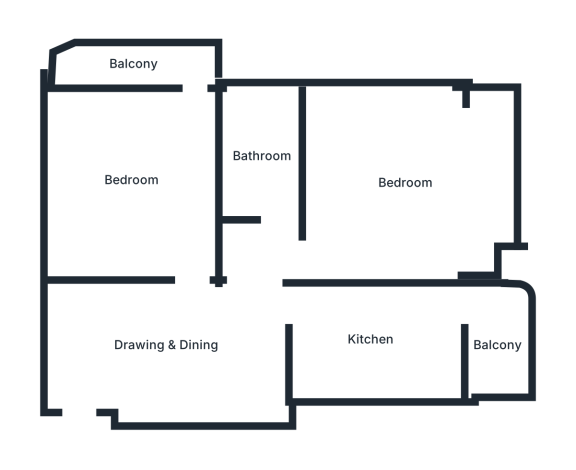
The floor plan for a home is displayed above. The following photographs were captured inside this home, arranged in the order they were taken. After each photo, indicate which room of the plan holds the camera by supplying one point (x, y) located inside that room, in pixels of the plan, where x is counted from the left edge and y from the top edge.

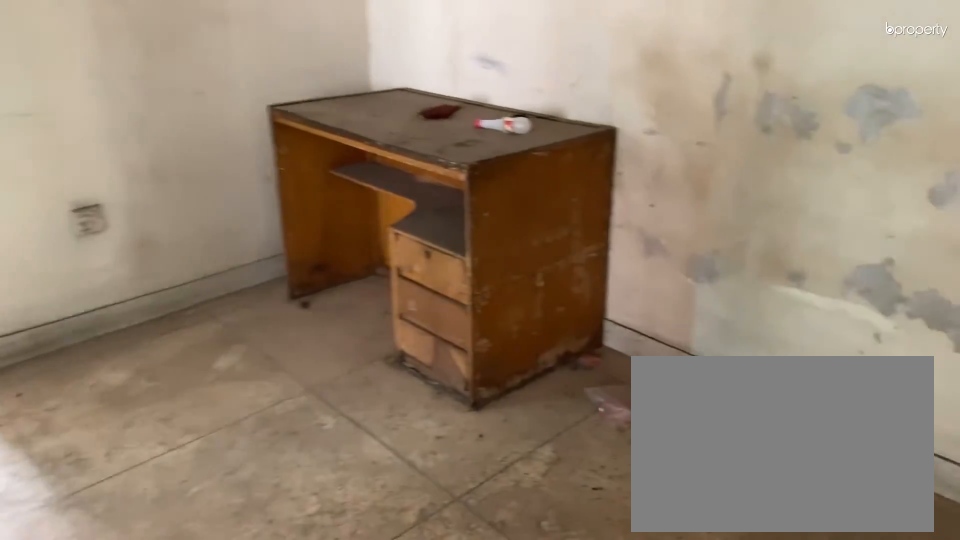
(170, 343)
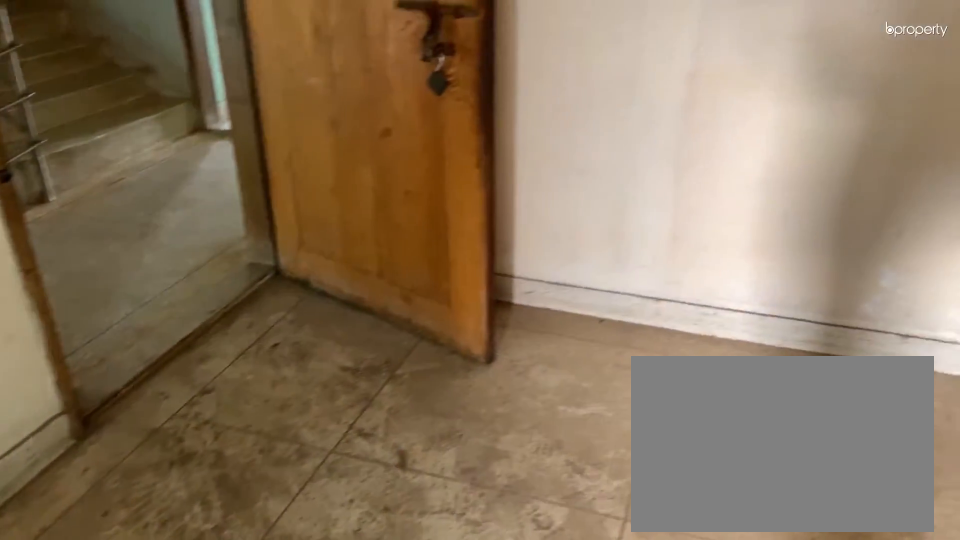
(170, 343)
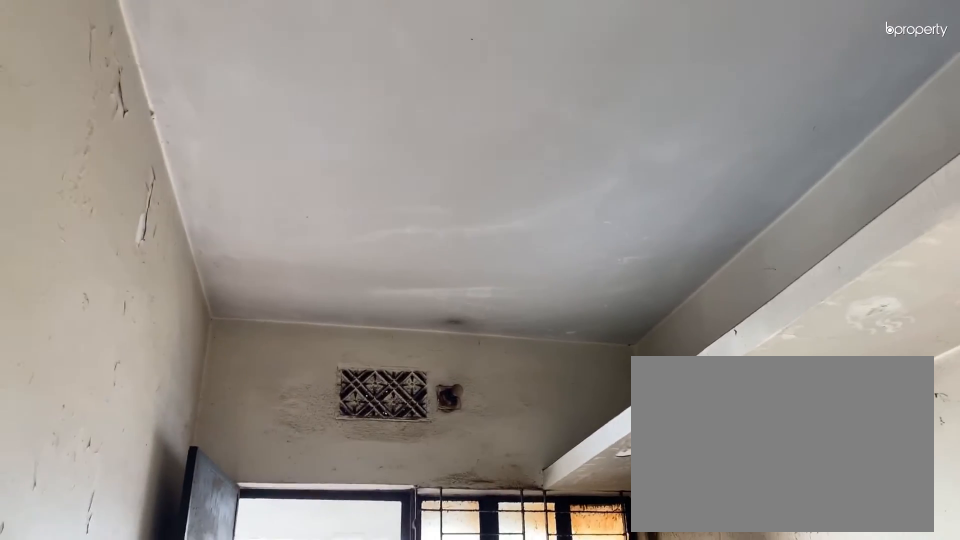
(370, 340)
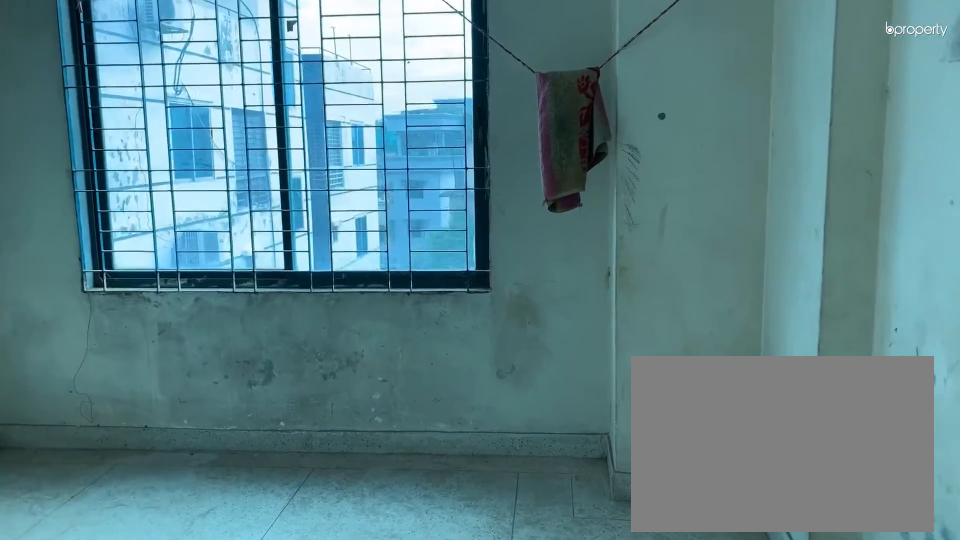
(403, 182)
